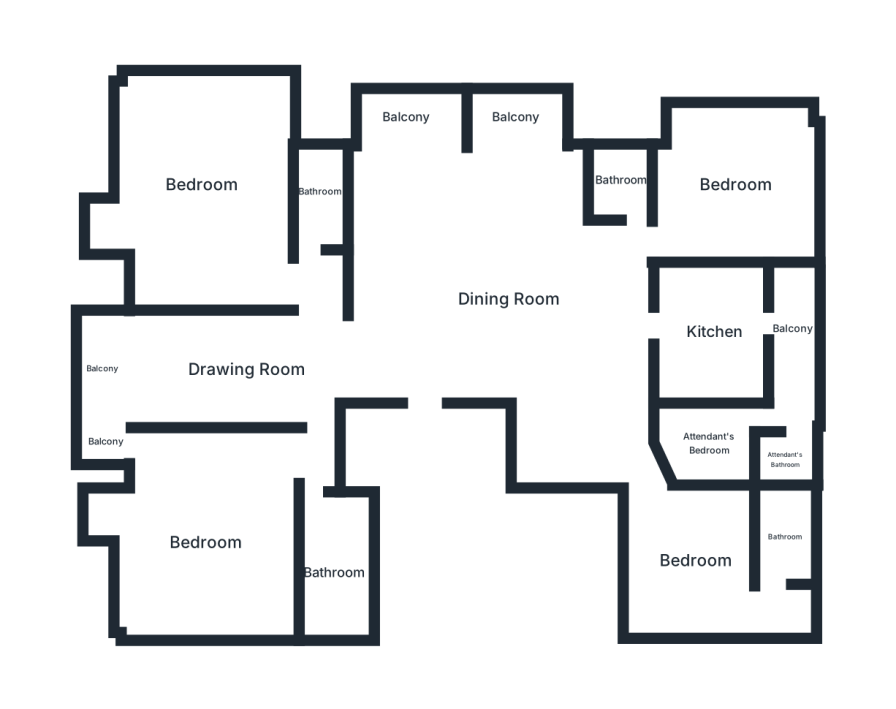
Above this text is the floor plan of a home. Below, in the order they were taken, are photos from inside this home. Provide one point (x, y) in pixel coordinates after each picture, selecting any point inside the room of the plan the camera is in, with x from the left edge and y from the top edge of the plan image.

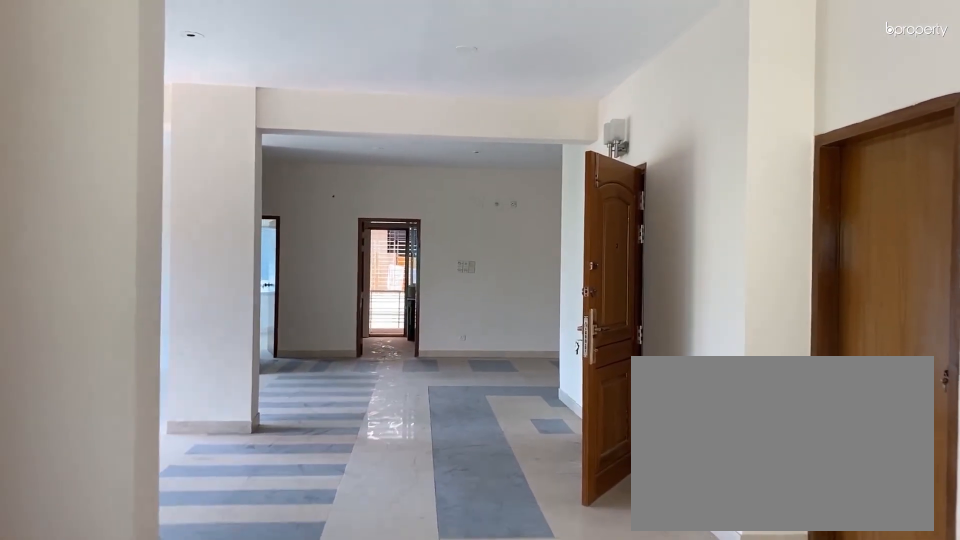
(243, 368)
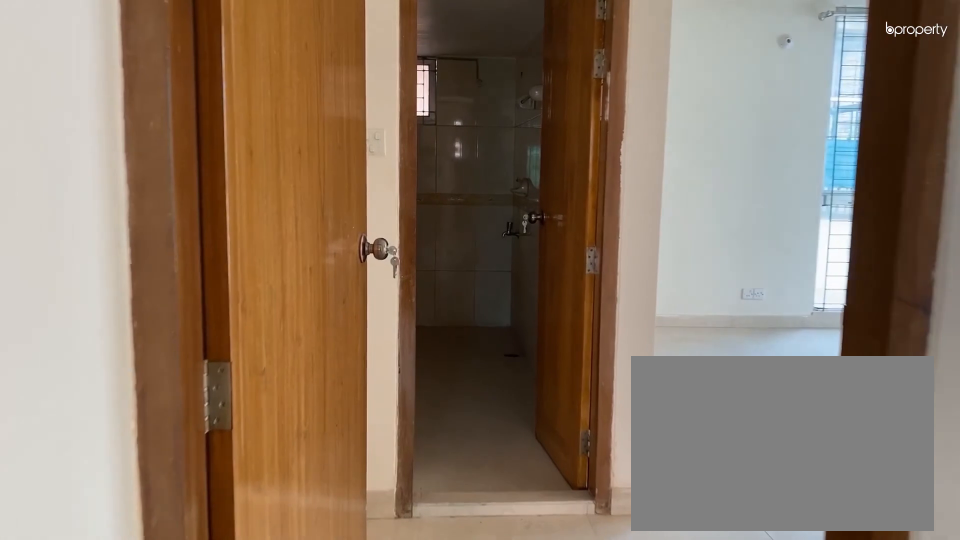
(316, 436)
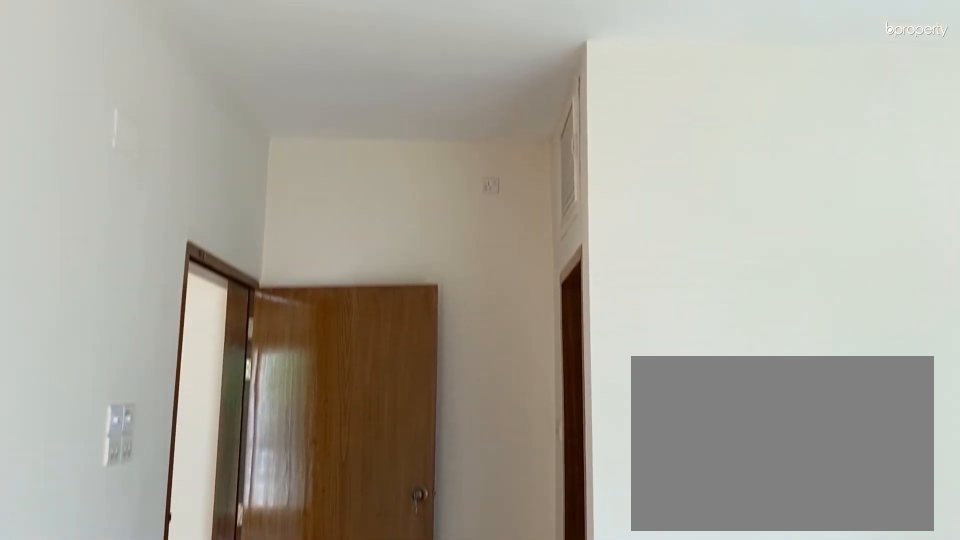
(205, 539)
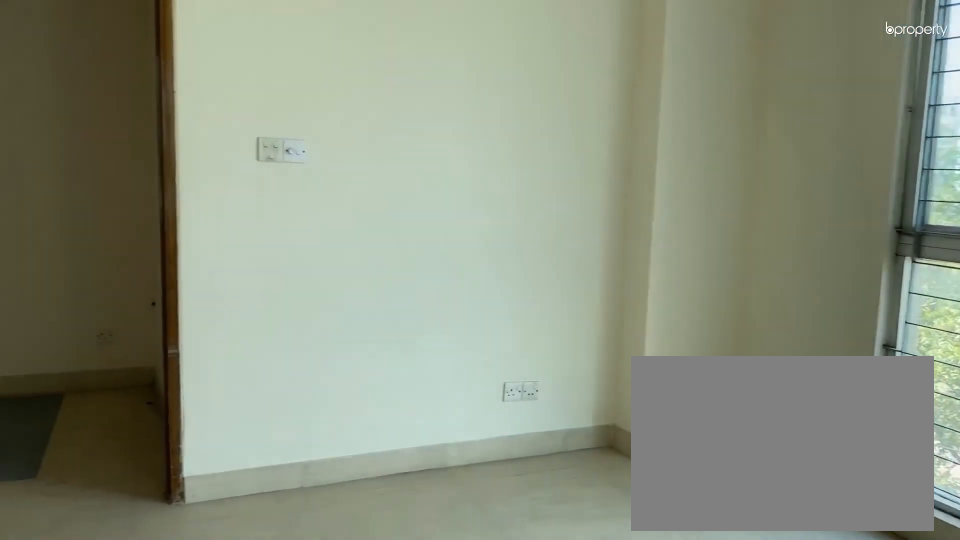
(734, 184)
